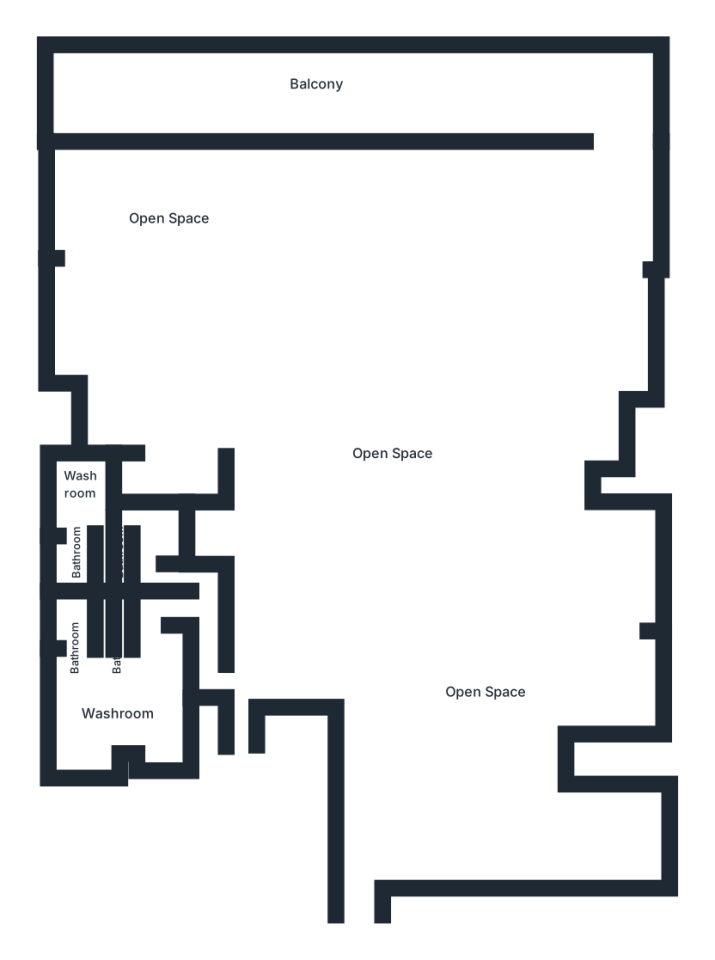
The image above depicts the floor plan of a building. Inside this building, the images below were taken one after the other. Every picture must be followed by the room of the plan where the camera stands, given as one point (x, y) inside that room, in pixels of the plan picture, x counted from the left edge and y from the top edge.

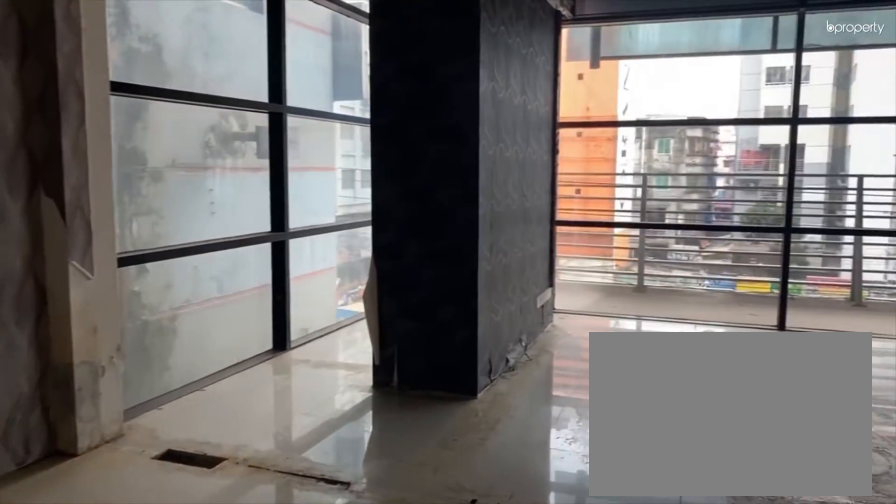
(243, 242)
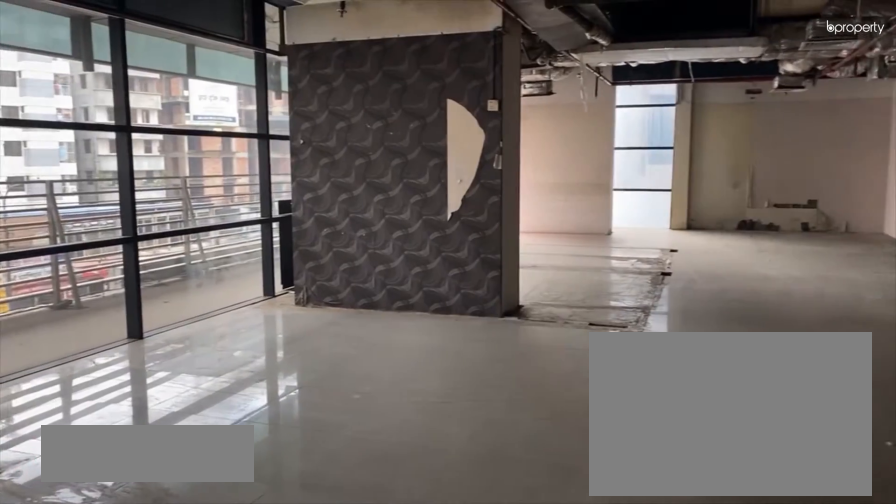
(243, 242)
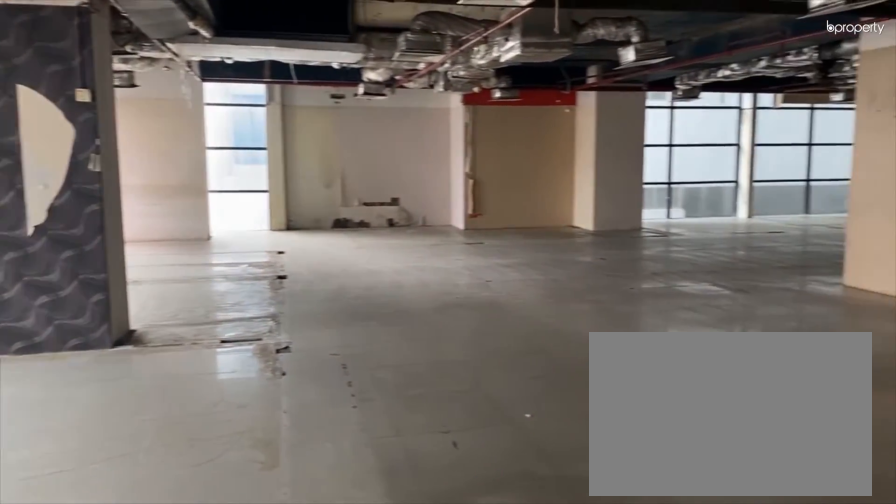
(515, 233)
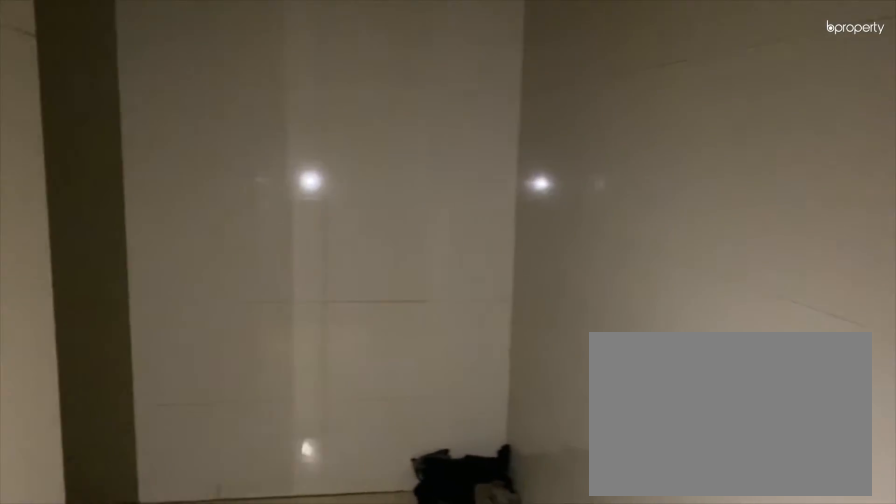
(204, 641)
